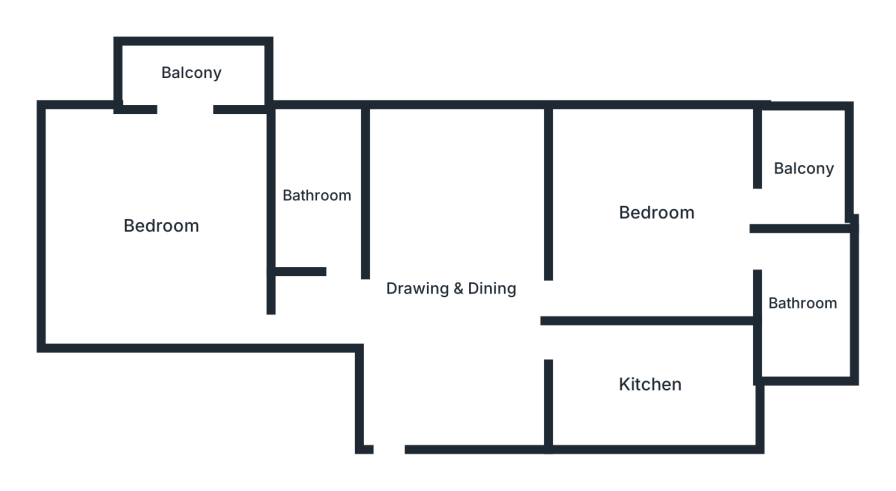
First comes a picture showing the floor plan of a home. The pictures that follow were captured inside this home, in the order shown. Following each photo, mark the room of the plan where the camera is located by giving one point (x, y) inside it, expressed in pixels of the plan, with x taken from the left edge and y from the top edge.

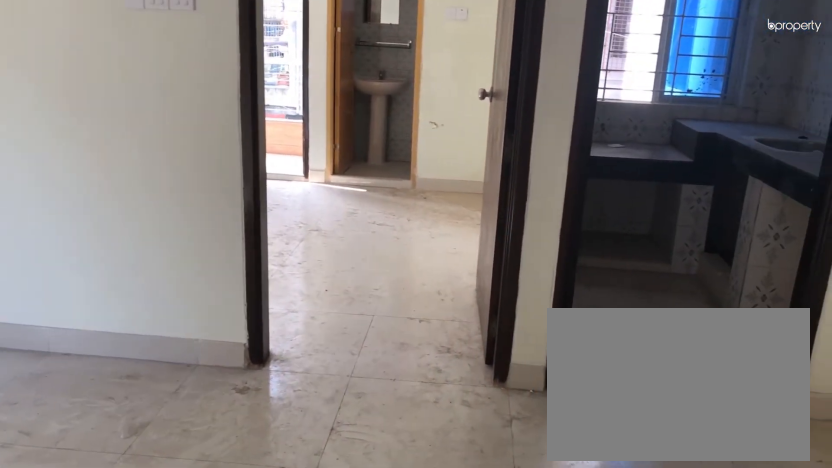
(456, 293)
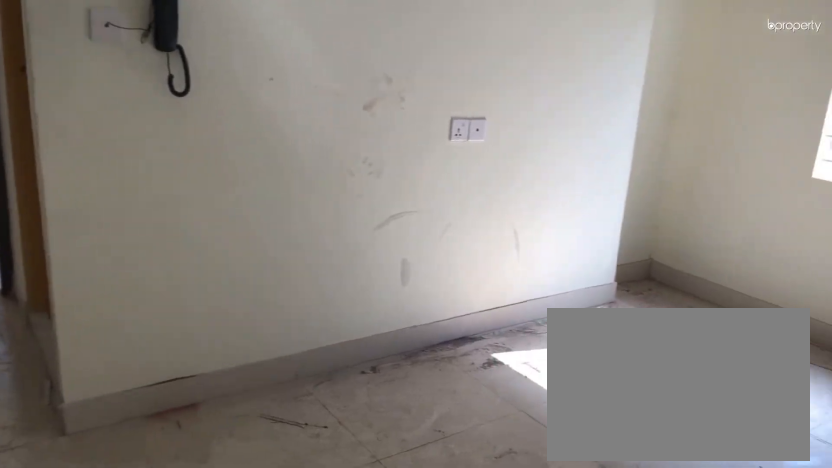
(456, 293)
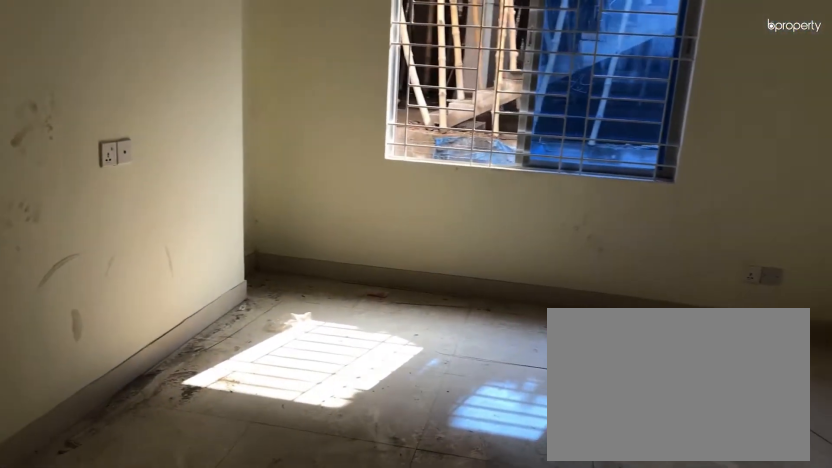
(456, 293)
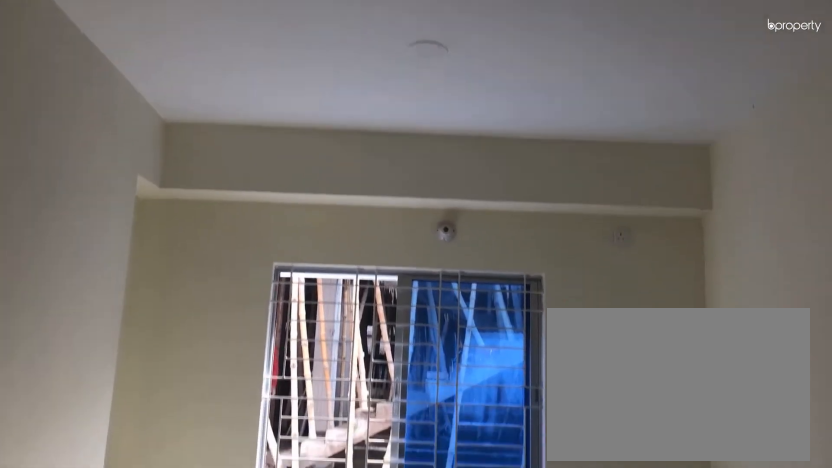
(456, 293)
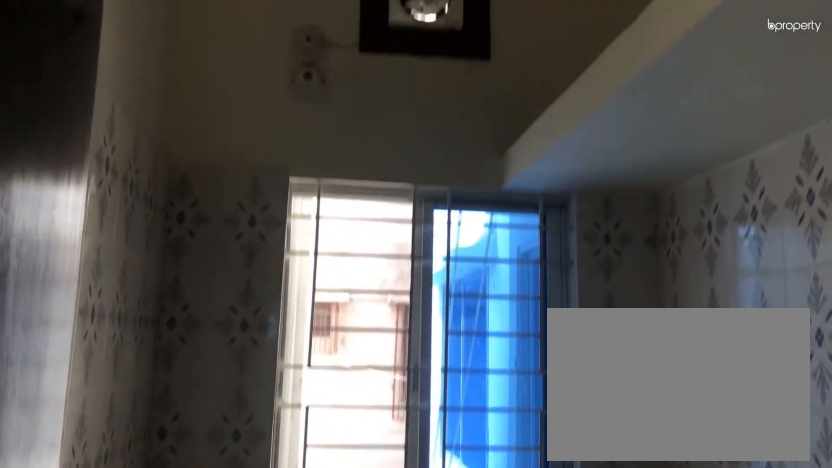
(649, 385)
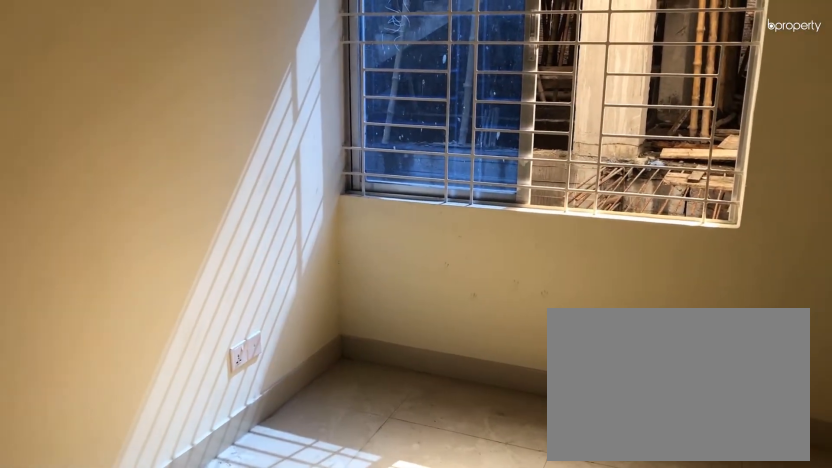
(655, 212)
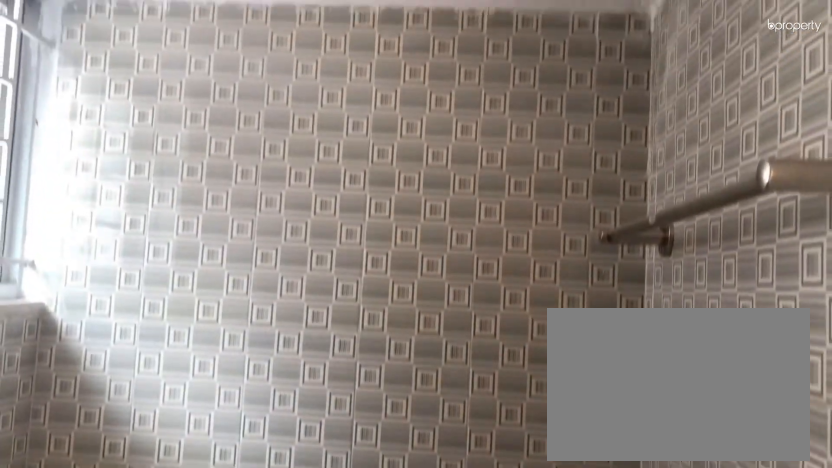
(800, 304)
